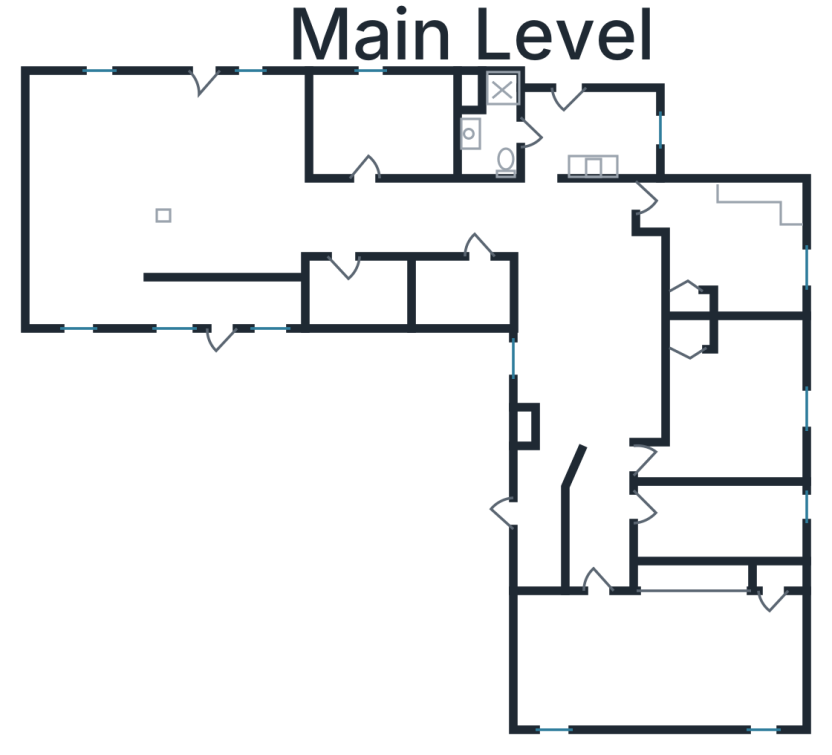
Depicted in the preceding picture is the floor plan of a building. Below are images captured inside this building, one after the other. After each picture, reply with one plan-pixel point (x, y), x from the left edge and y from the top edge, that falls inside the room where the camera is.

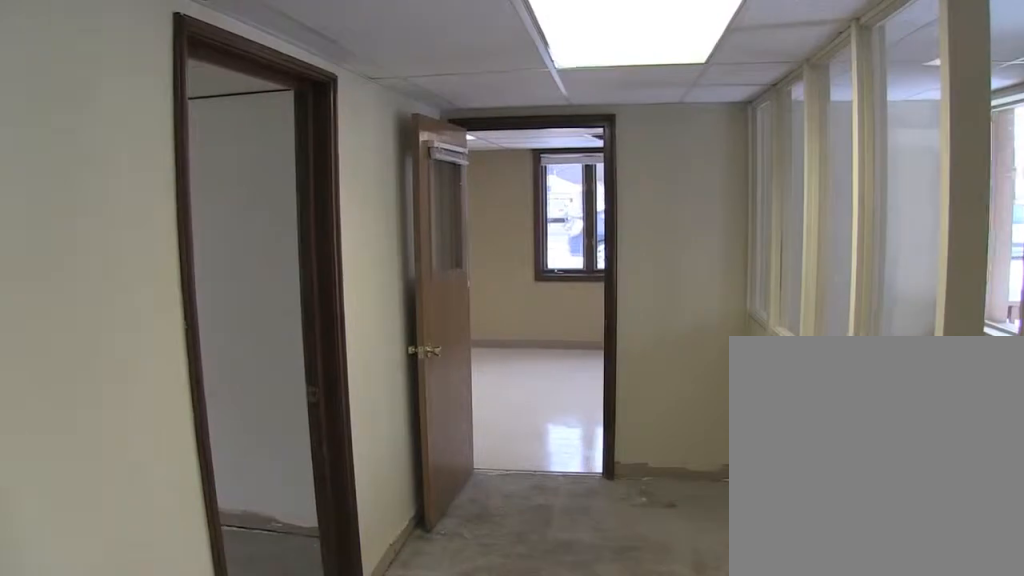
(601, 520)
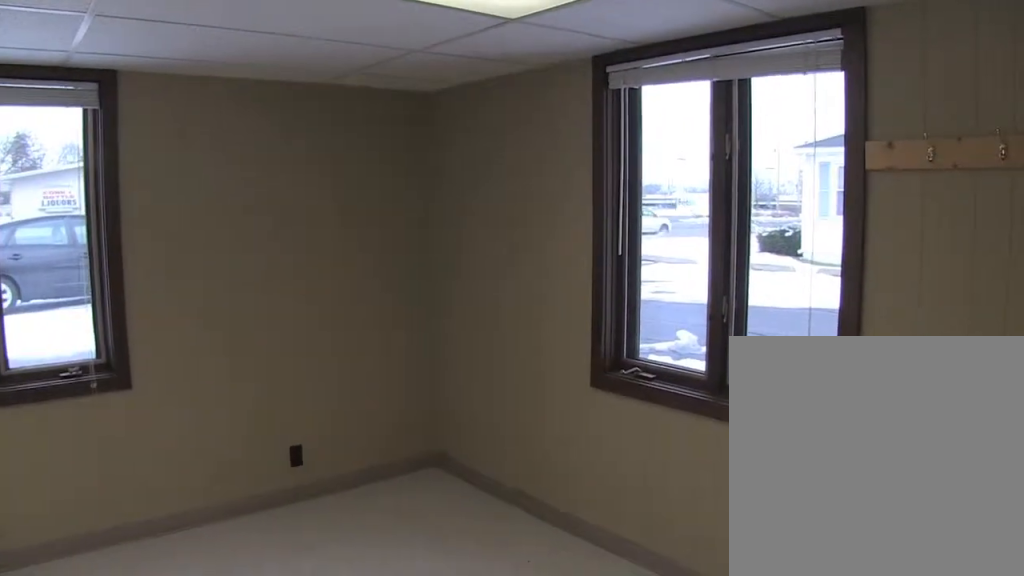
(654, 658)
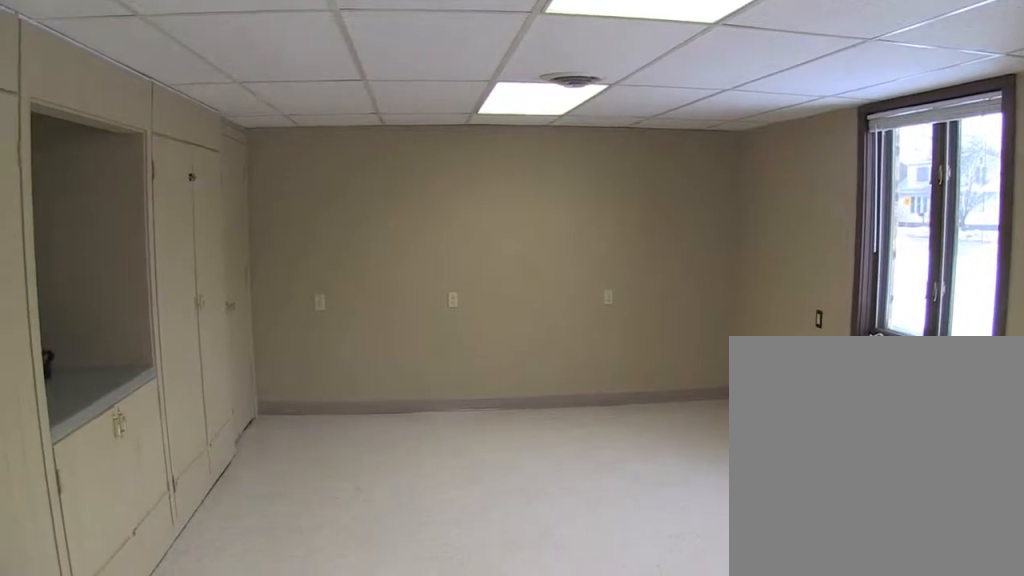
(654, 658)
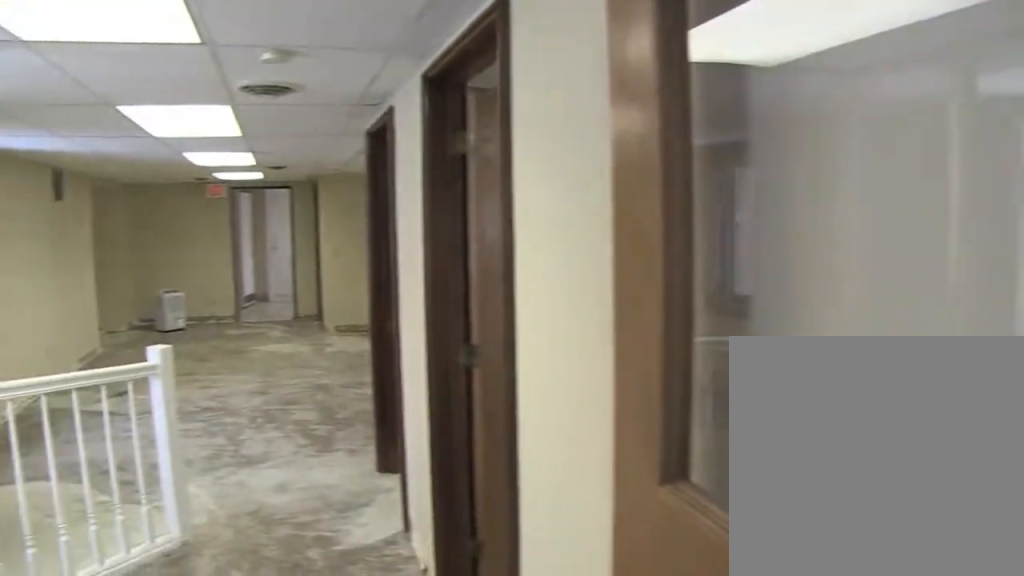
(601, 521)
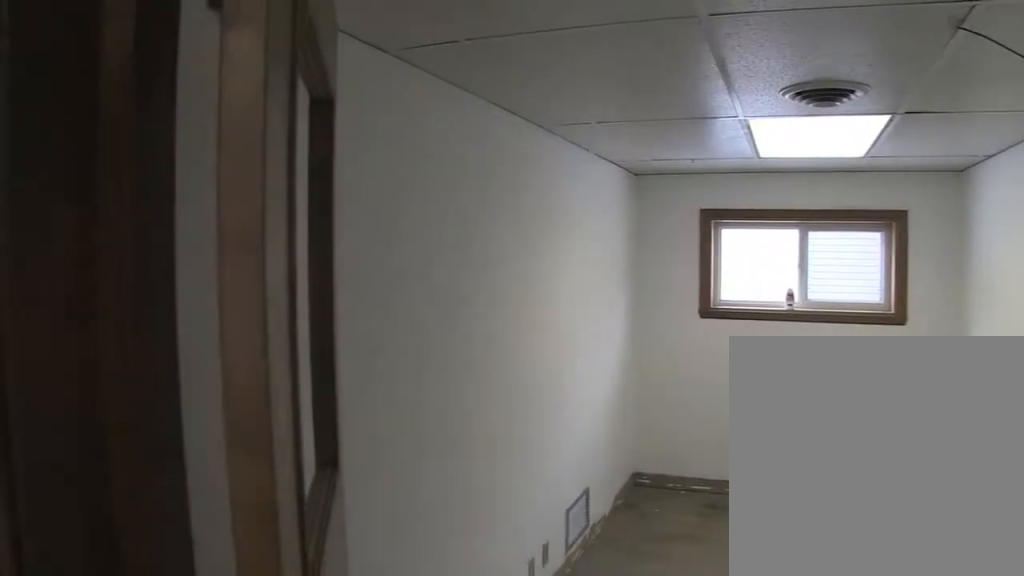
(716, 520)
